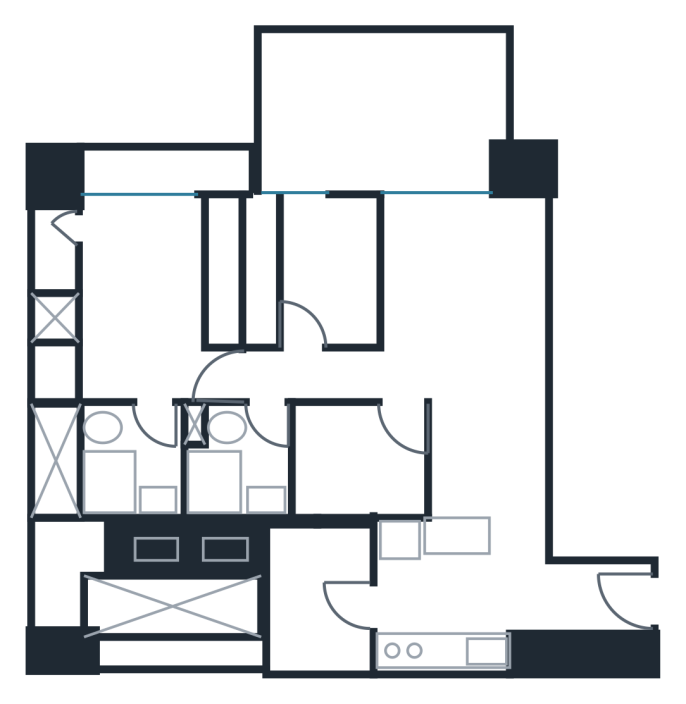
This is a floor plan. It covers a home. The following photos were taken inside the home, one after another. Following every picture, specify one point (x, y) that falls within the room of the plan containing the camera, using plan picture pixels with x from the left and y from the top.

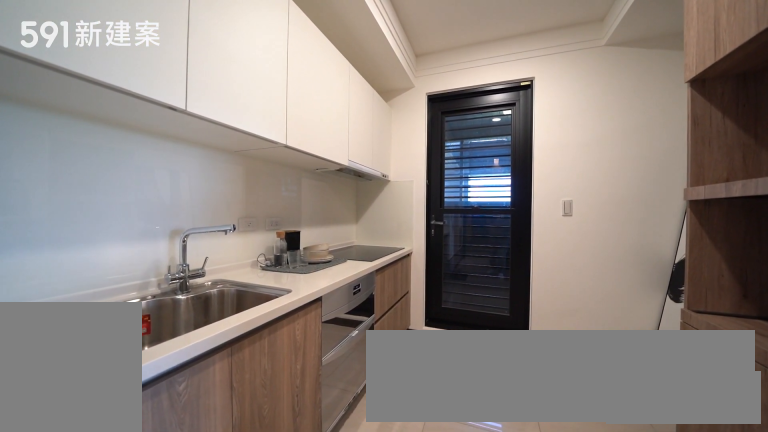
(440, 592)
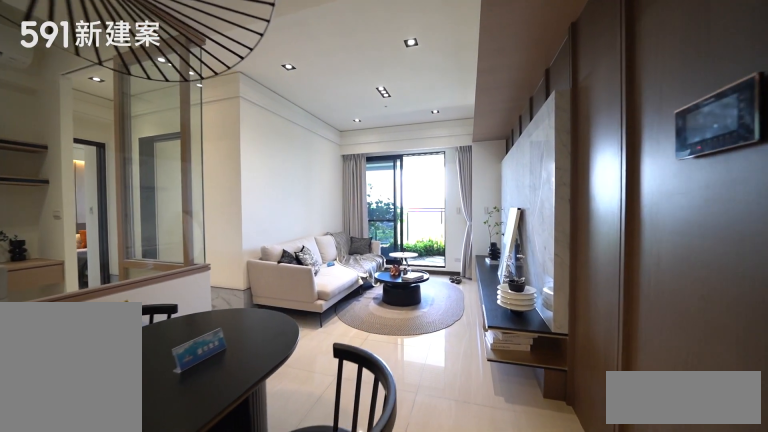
(486, 456)
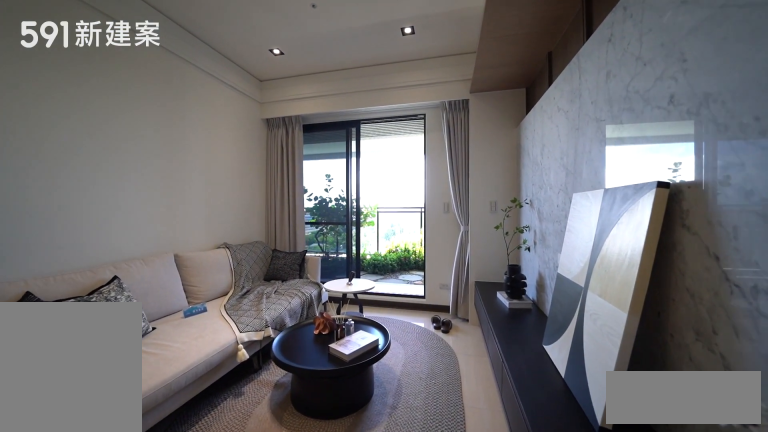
(465, 289)
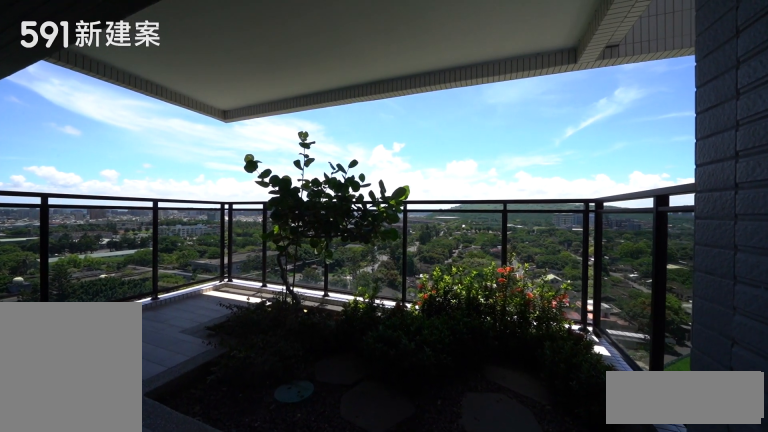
(385, 110)
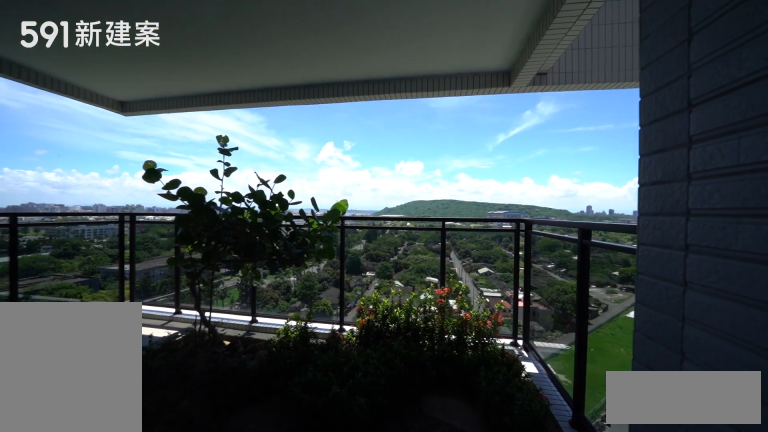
(385, 110)
